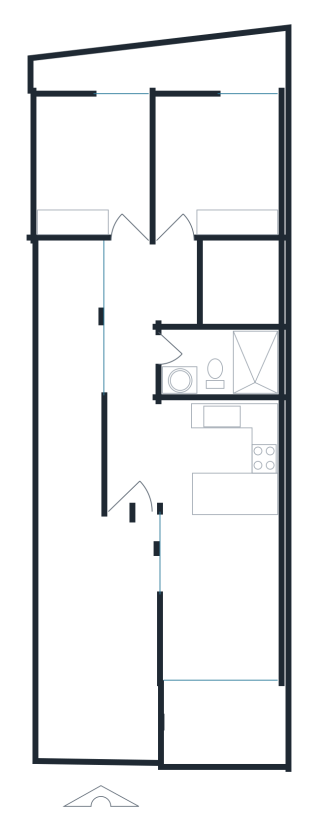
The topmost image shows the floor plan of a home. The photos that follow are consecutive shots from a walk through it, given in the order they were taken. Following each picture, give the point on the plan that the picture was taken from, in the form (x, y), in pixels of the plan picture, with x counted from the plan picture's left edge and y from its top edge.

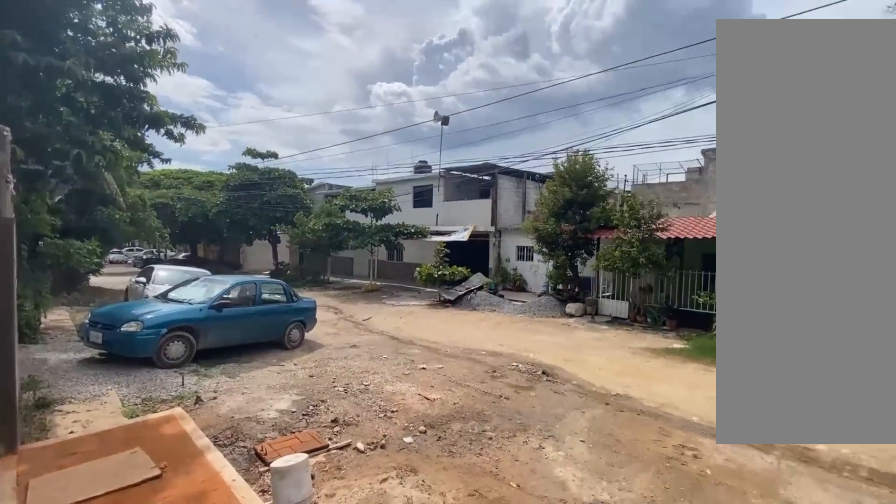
(56, 755)
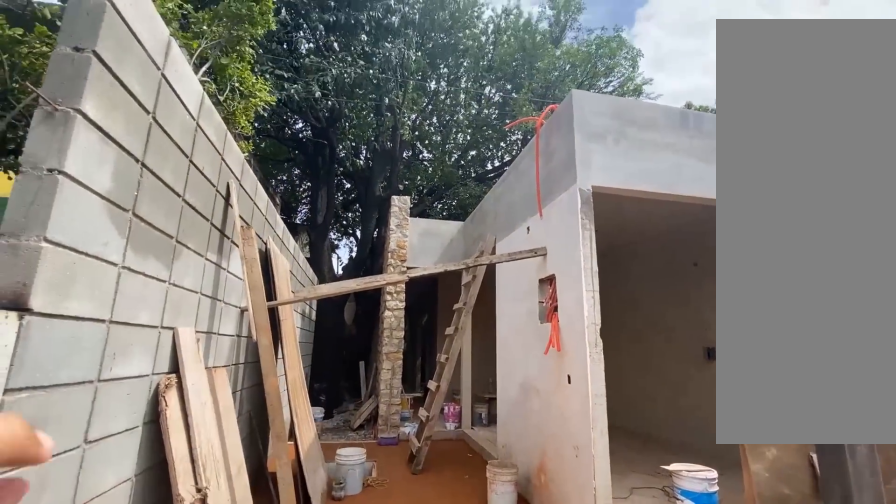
(98, 758)
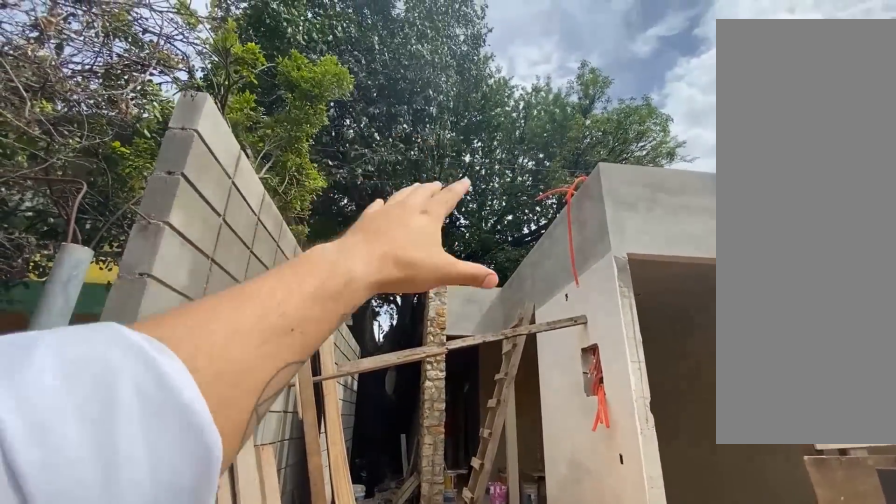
(98, 758)
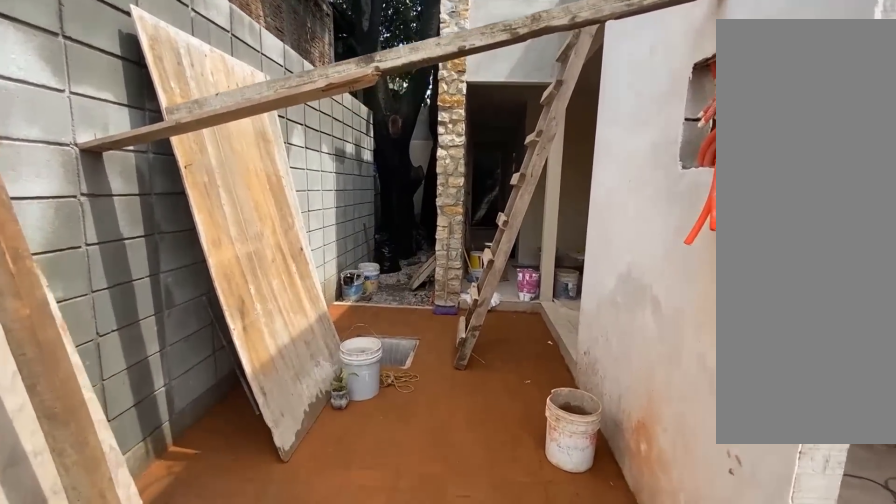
(97, 713)
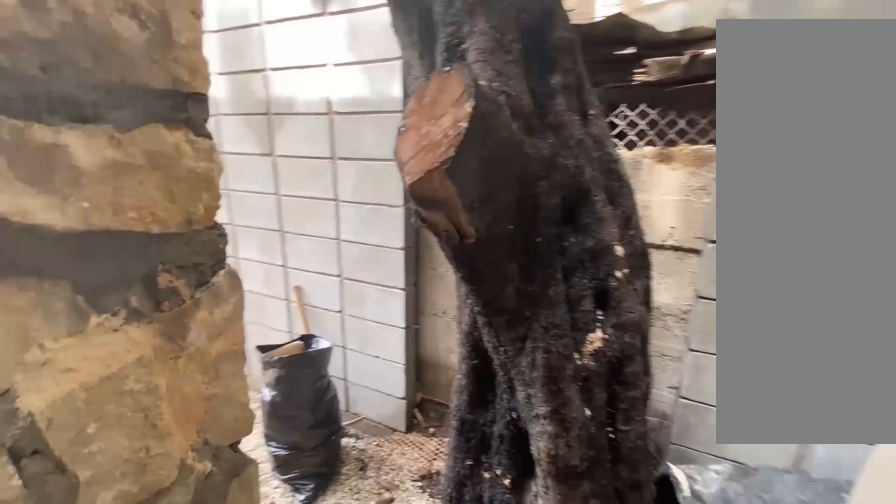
(129, 483)
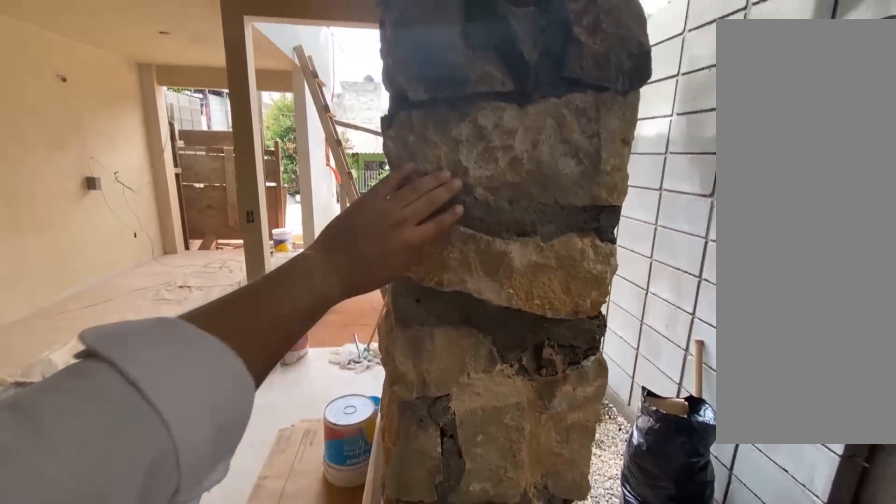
(114, 360)
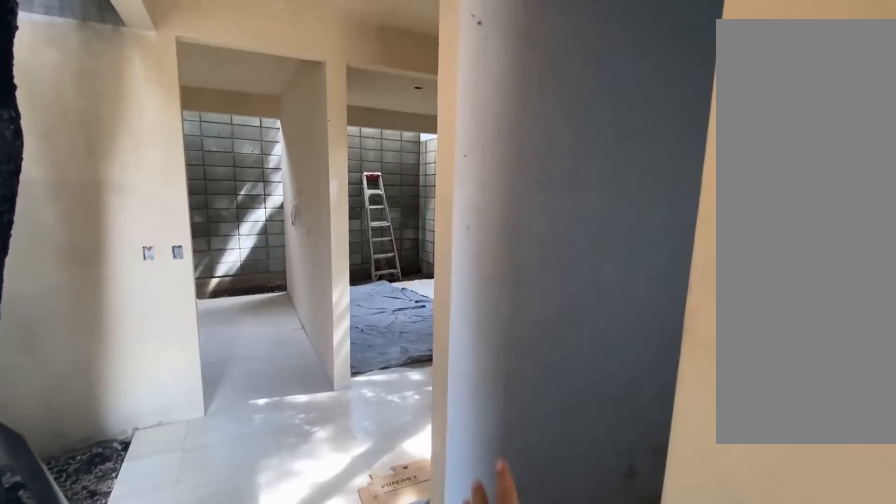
(136, 456)
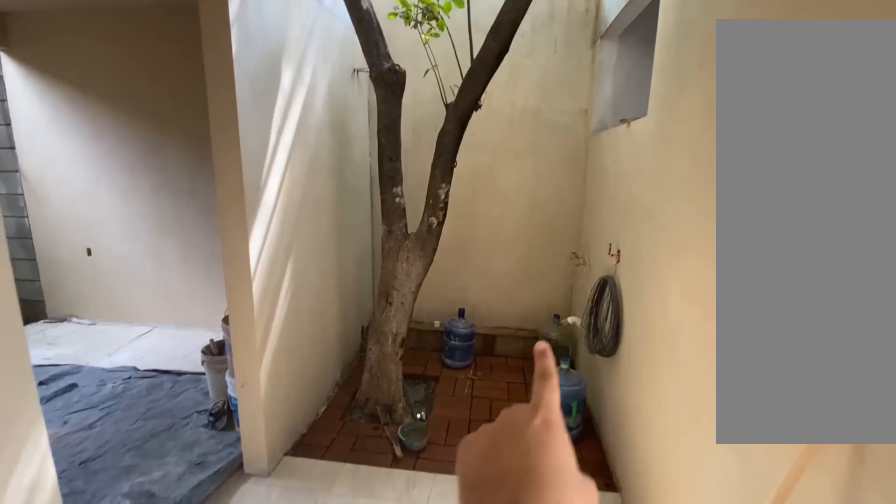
(136, 351)
